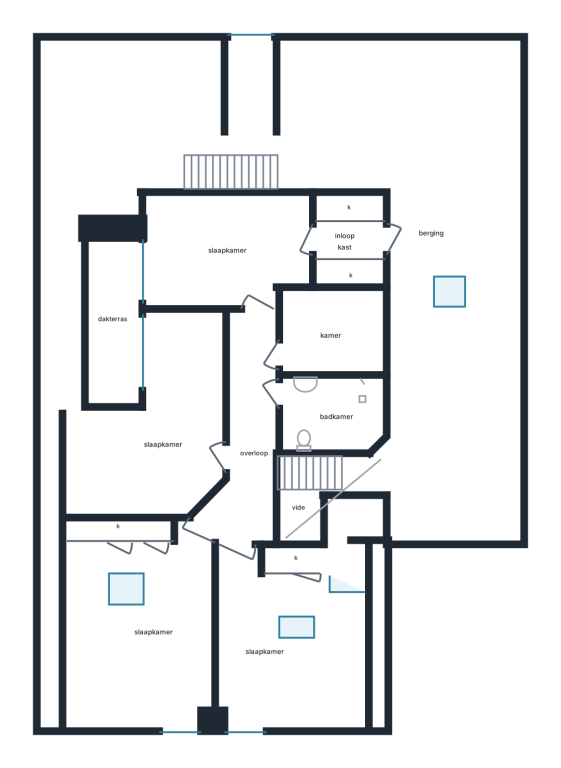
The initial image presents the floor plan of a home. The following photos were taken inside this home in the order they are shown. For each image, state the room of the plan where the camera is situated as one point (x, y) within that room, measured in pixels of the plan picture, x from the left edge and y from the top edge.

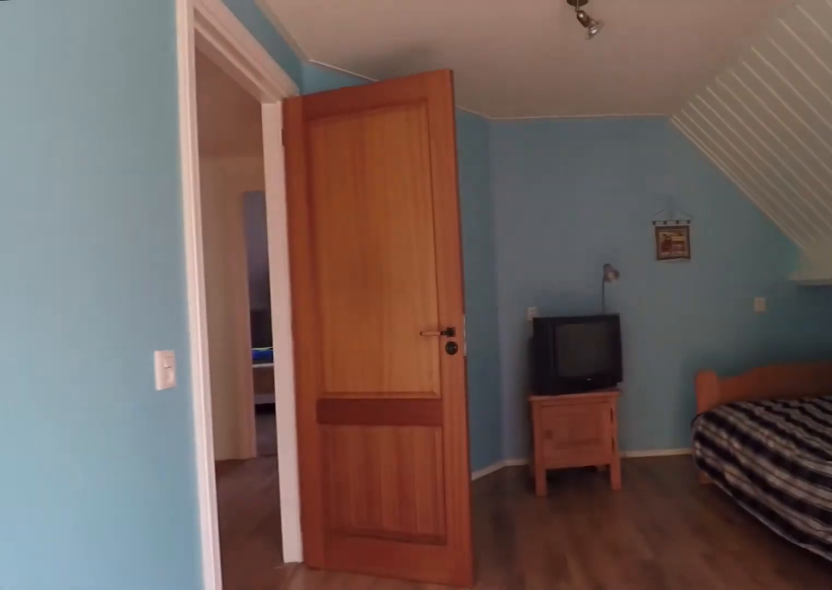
(171, 421)
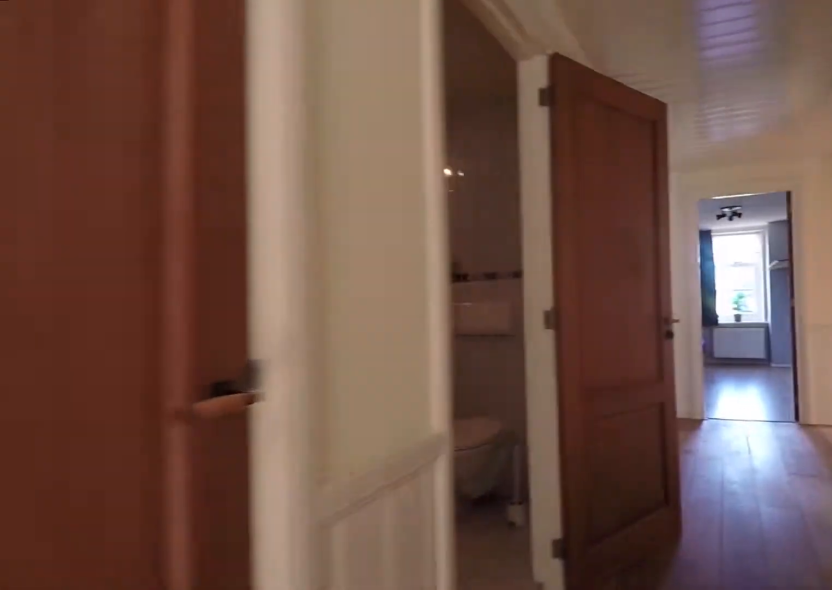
(248, 436)
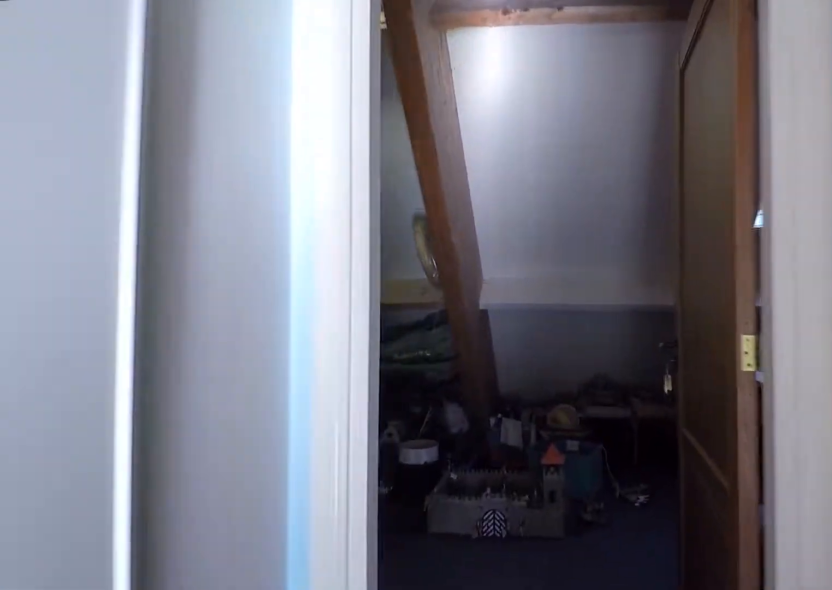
(341, 210)
